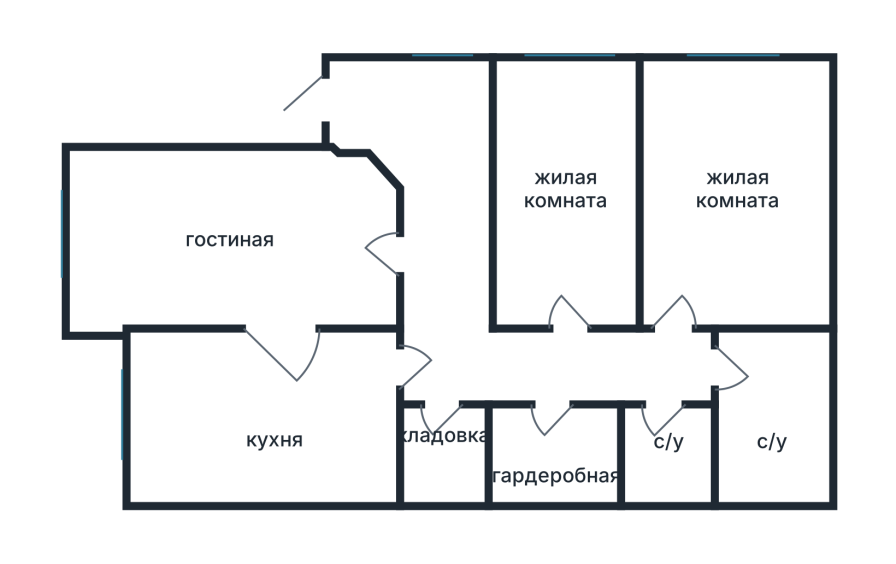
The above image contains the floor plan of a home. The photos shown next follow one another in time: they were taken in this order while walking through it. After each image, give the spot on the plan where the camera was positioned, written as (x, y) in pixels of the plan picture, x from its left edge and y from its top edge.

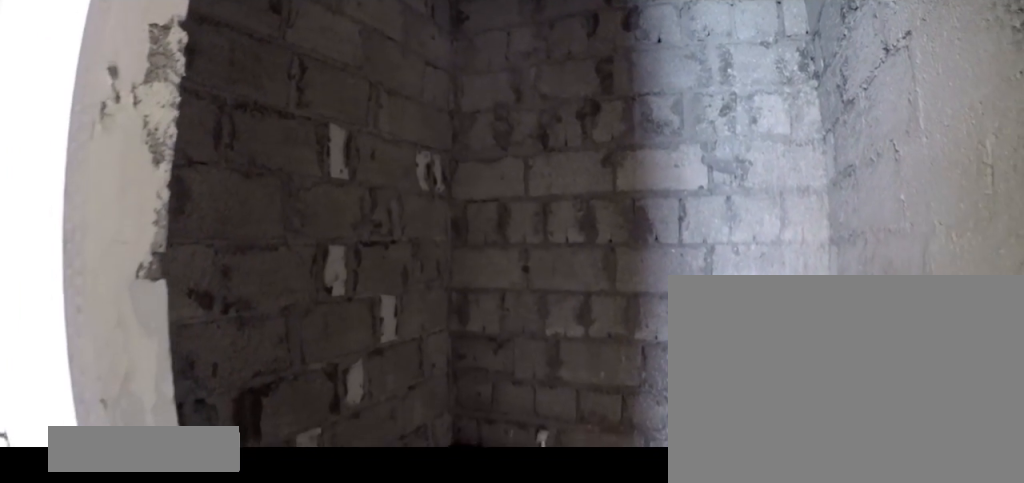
(665, 394)
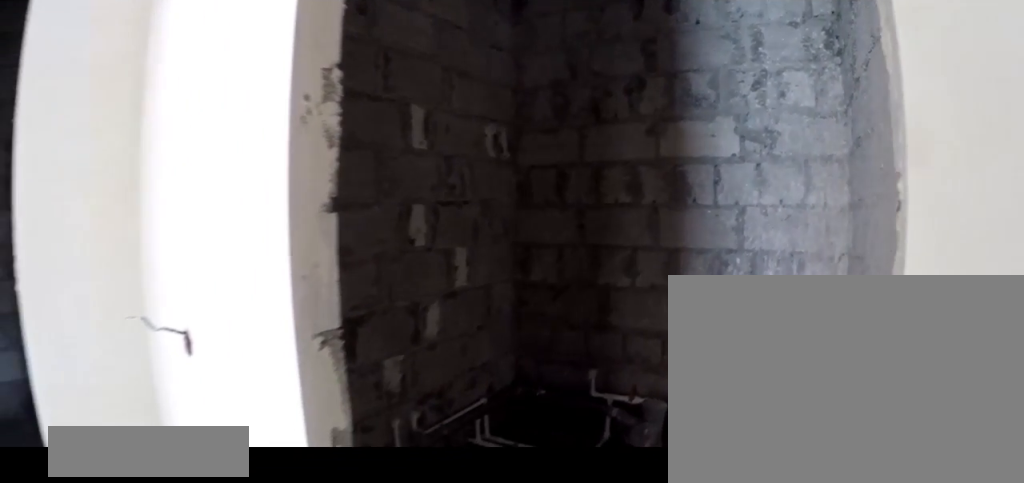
(664, 394)
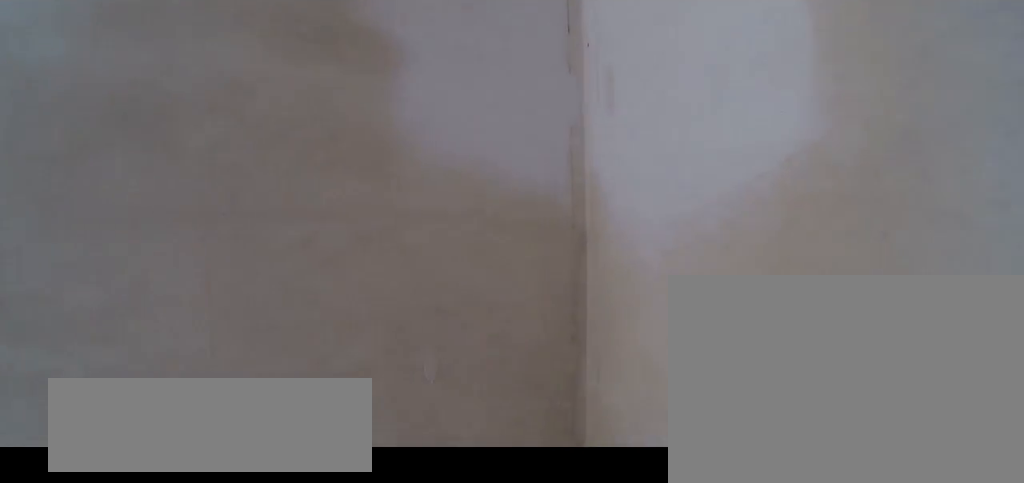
(801, 97)
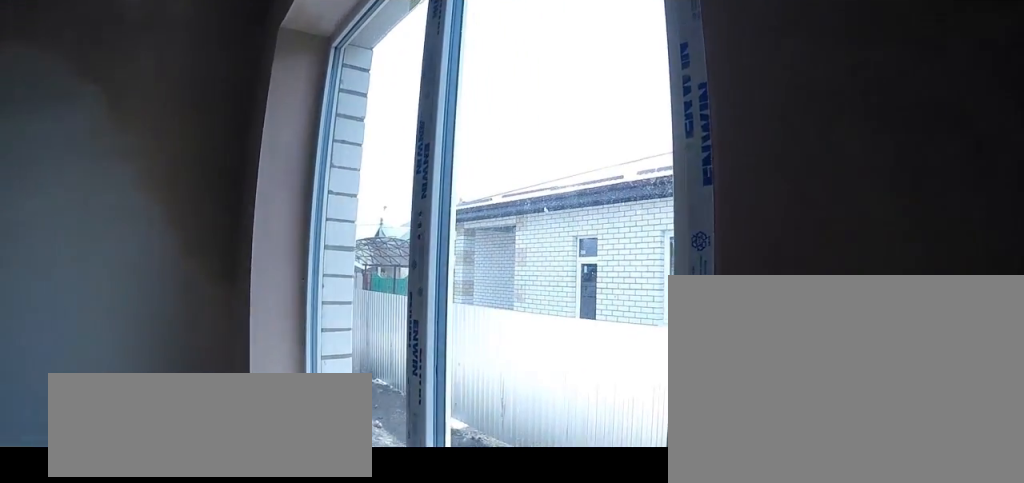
(802, 95)
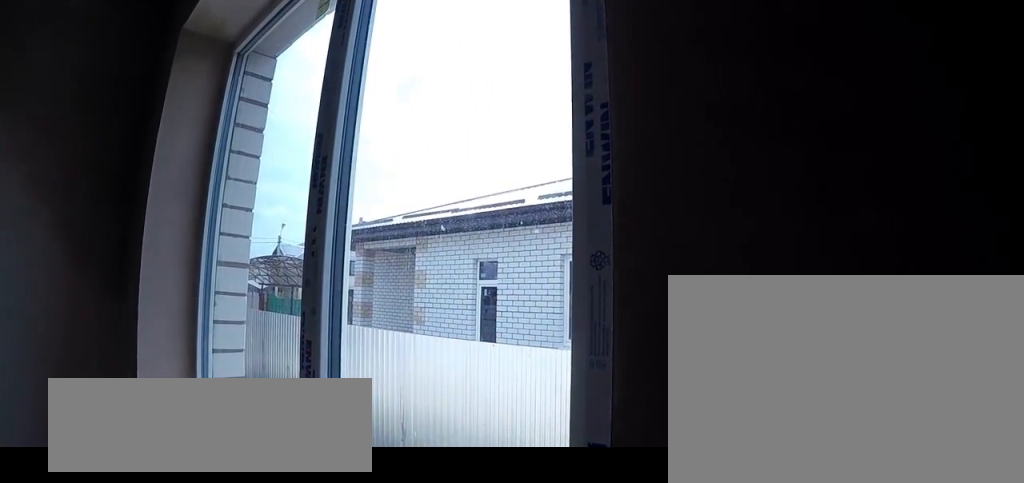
(802, 95)
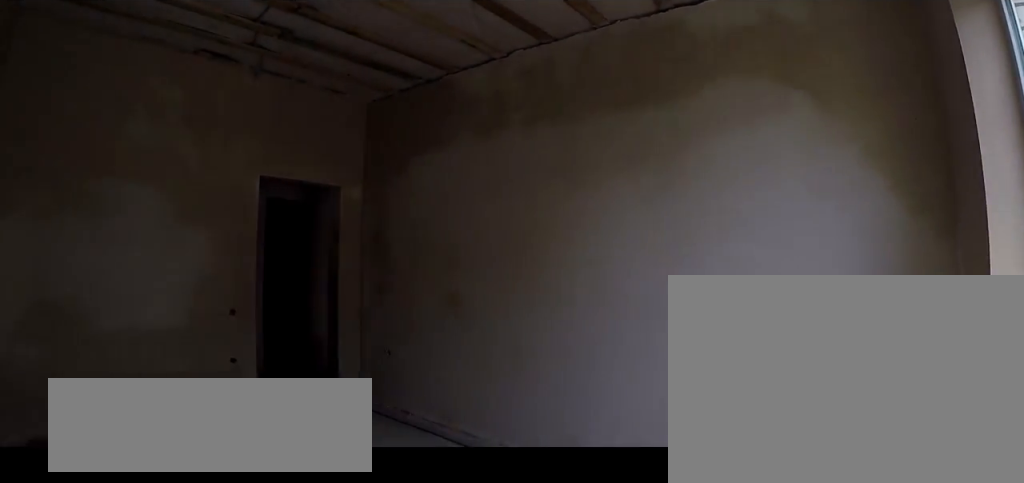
(804, 92)
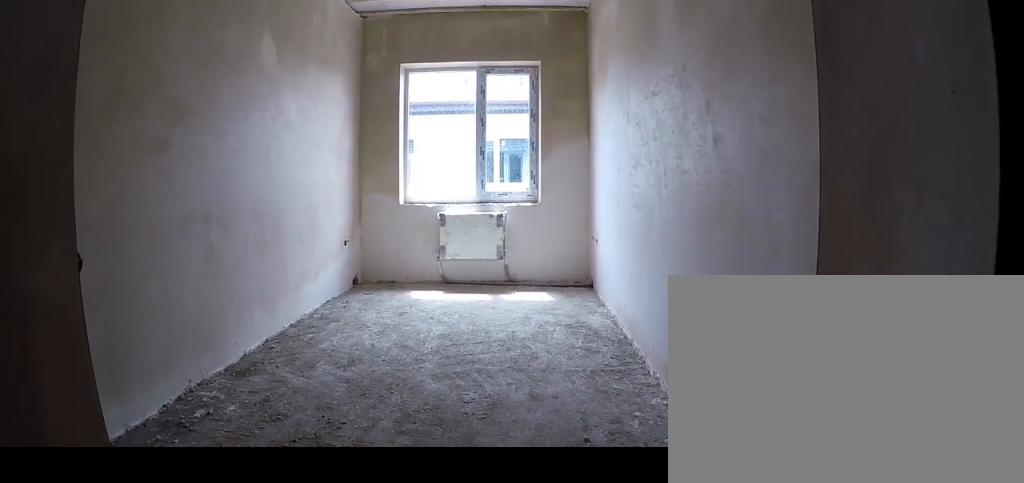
(572, 334)
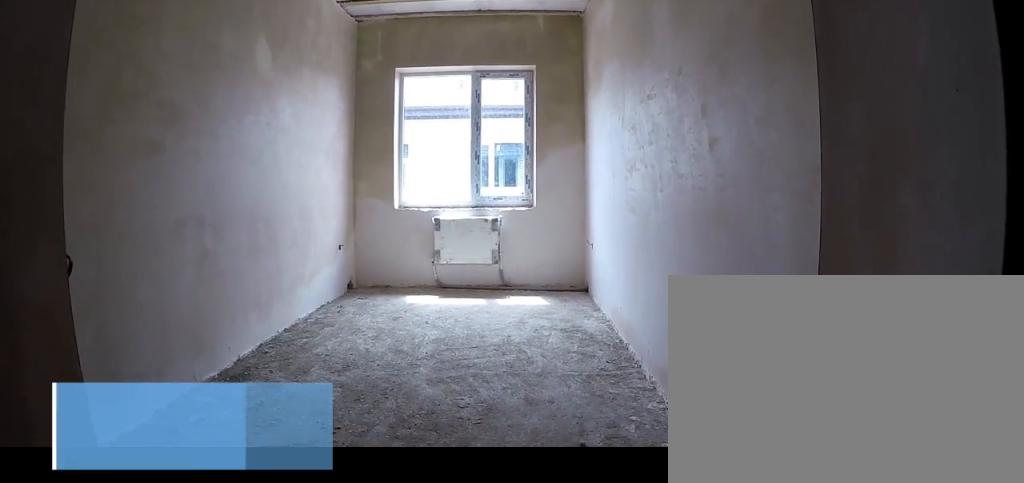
(572, 334)
